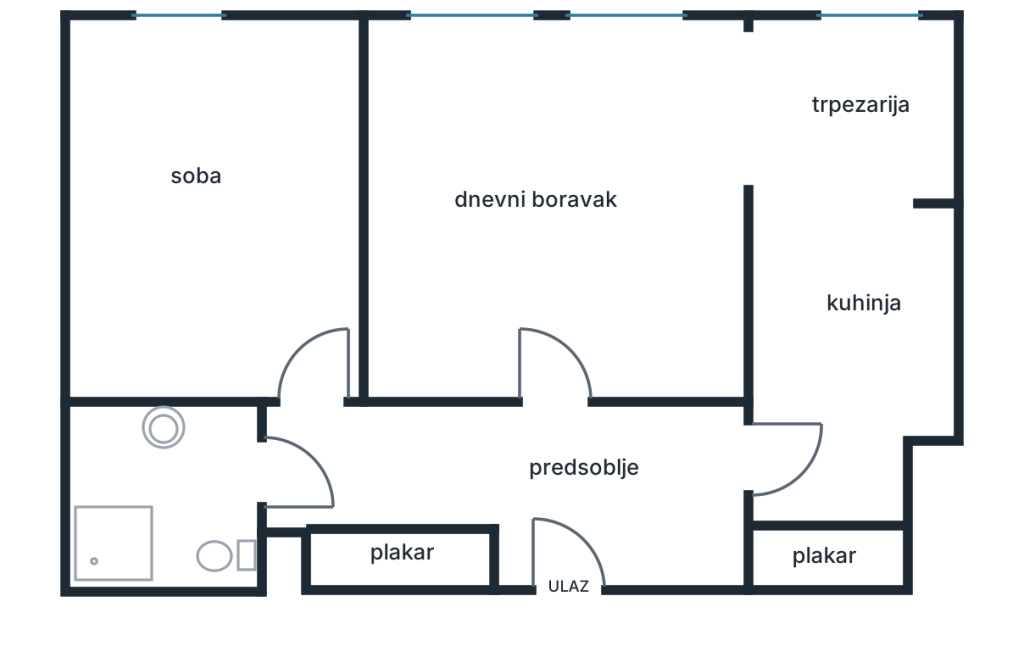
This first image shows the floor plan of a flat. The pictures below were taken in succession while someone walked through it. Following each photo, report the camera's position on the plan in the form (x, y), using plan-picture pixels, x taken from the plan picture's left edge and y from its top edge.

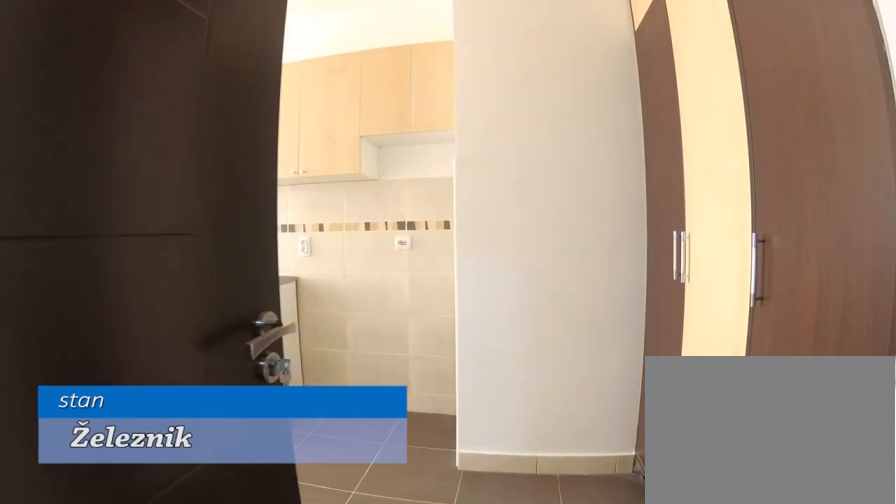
(693, 495)
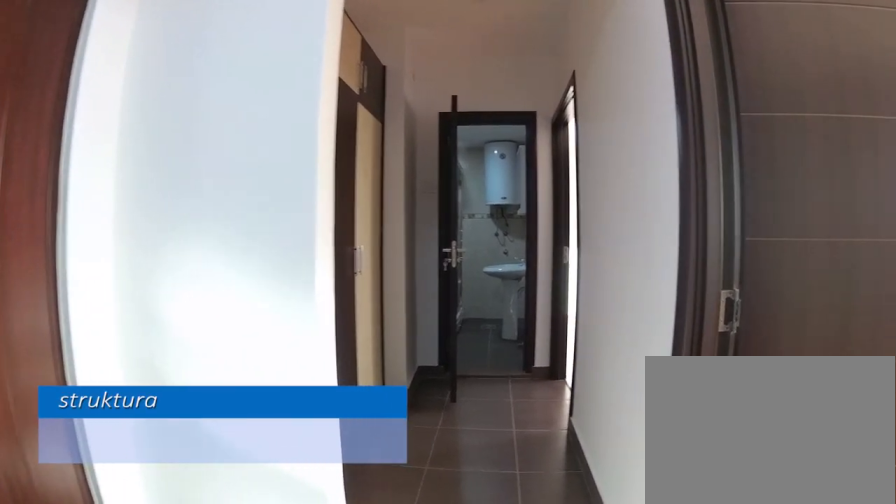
(639, 488)
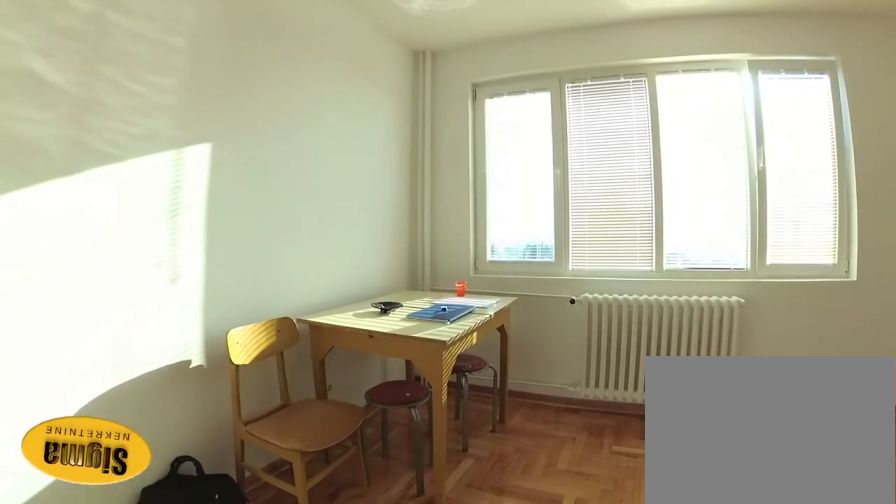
(483, 272)
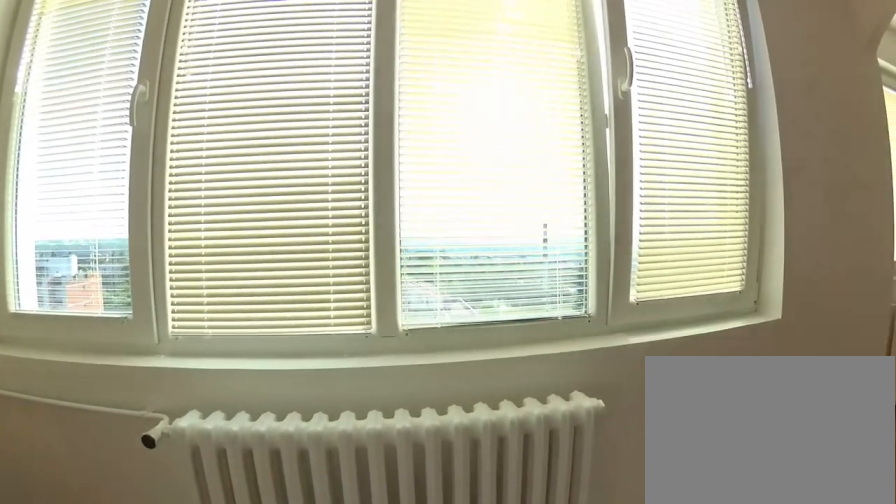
(470, 130)
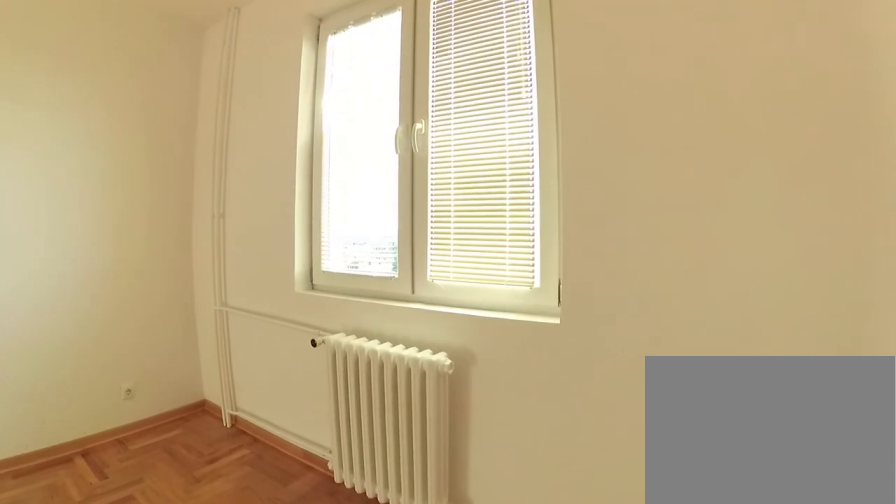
(339, 175)
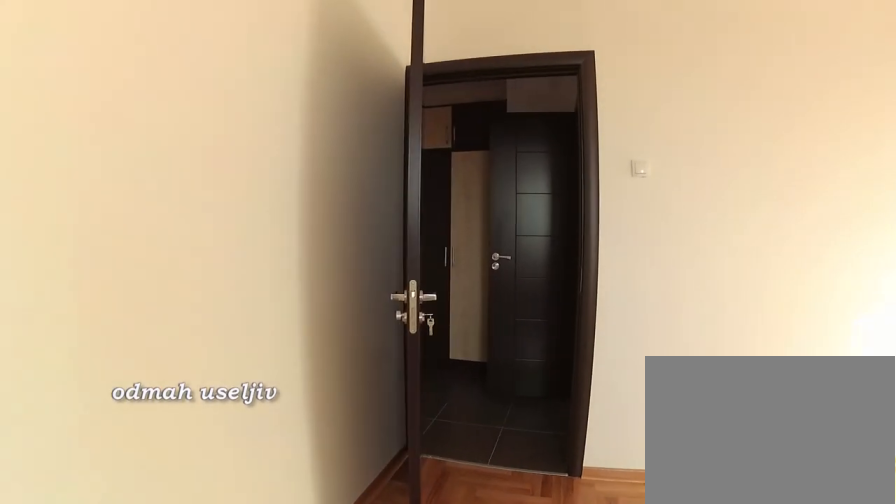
(247, 115)
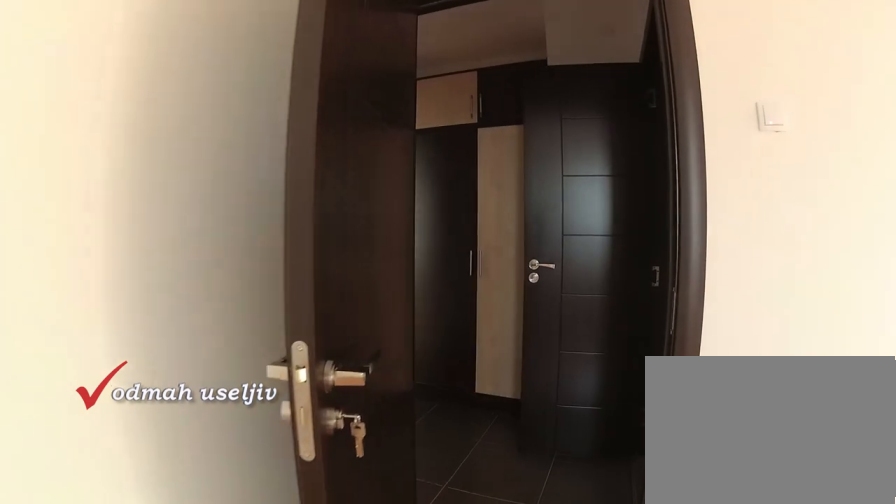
(273, 225)
